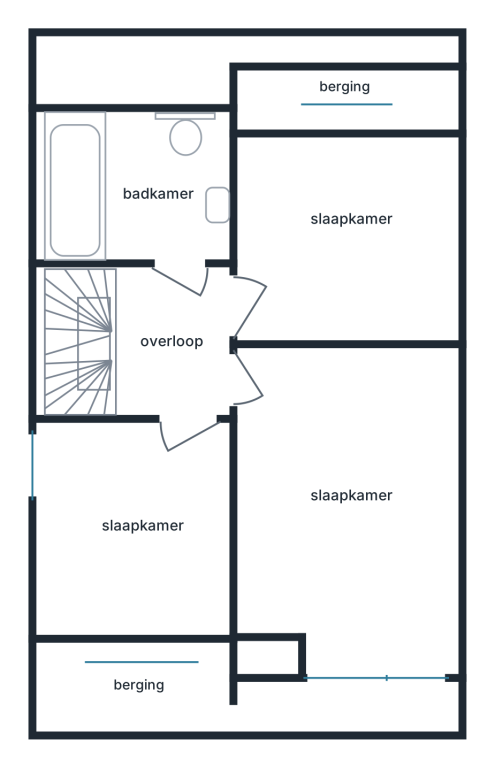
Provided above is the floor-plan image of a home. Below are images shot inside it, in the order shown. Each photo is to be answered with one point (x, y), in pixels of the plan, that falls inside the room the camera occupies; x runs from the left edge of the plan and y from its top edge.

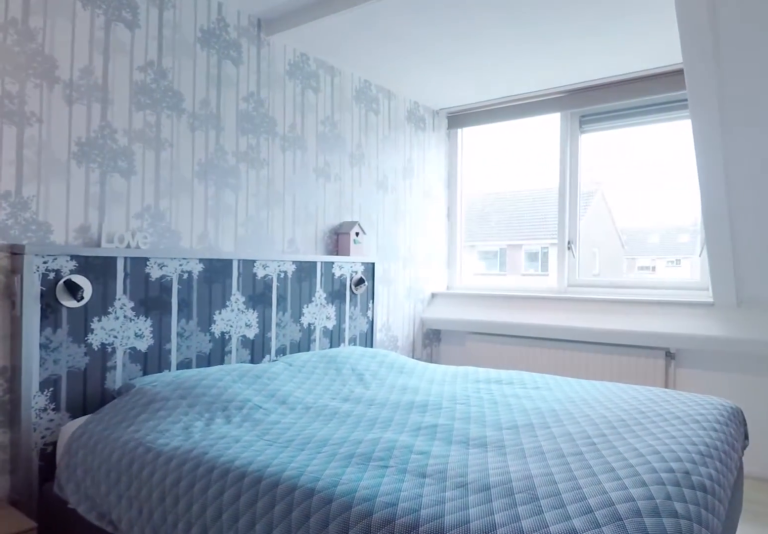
(346, 507)
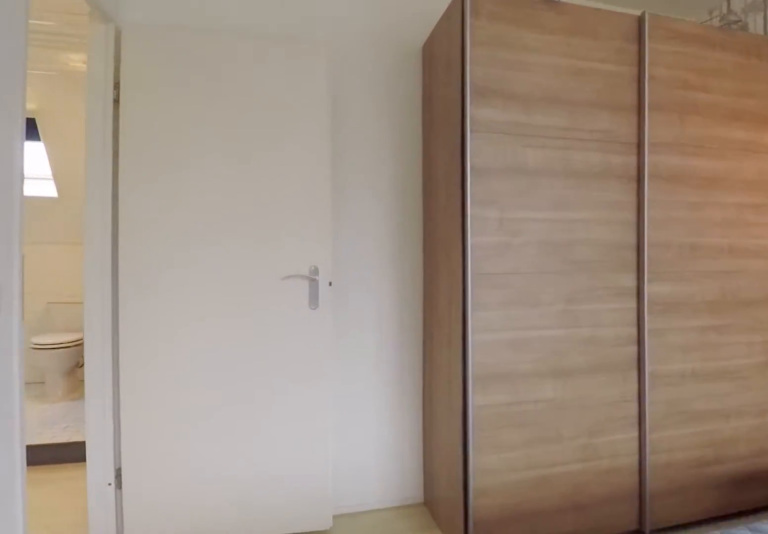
(346, 507)
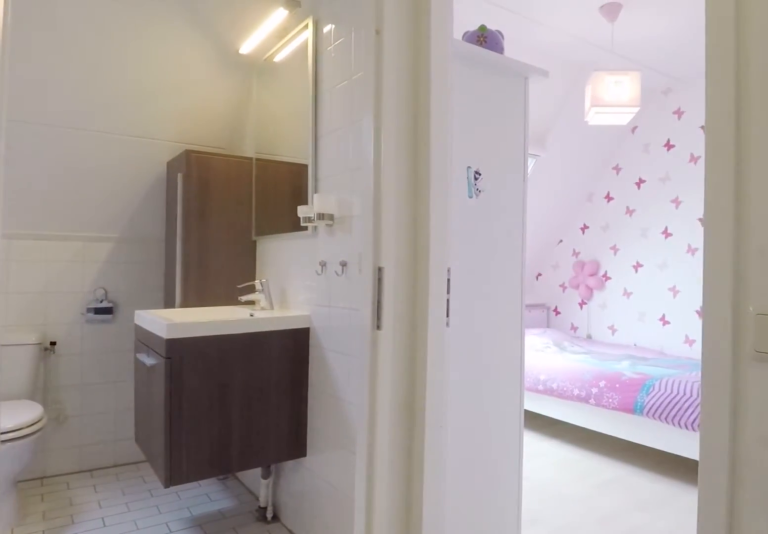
(172, 342)
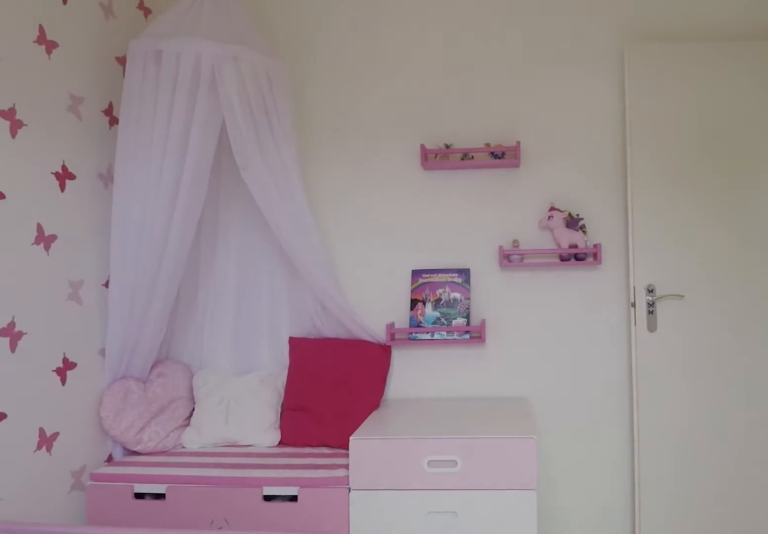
(344, 235)
